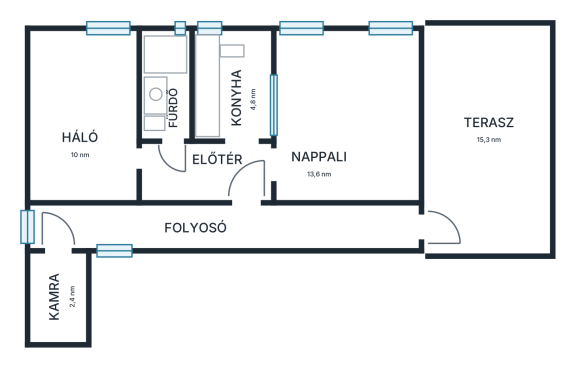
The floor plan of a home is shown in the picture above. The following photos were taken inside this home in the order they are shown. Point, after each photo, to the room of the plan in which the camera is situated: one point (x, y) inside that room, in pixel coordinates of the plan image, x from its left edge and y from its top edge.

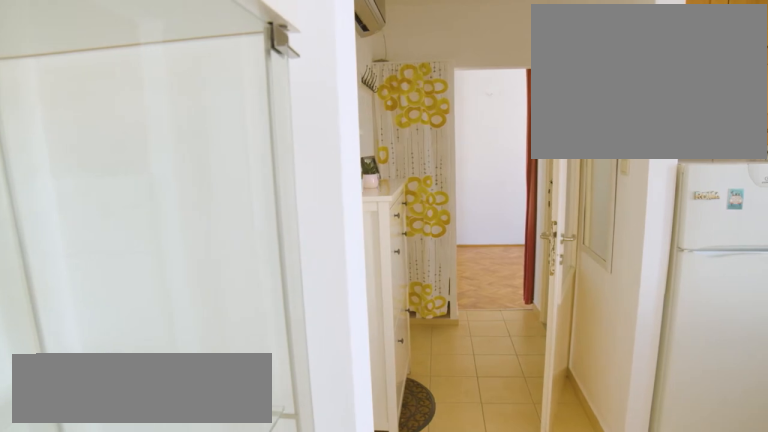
(212, 166)
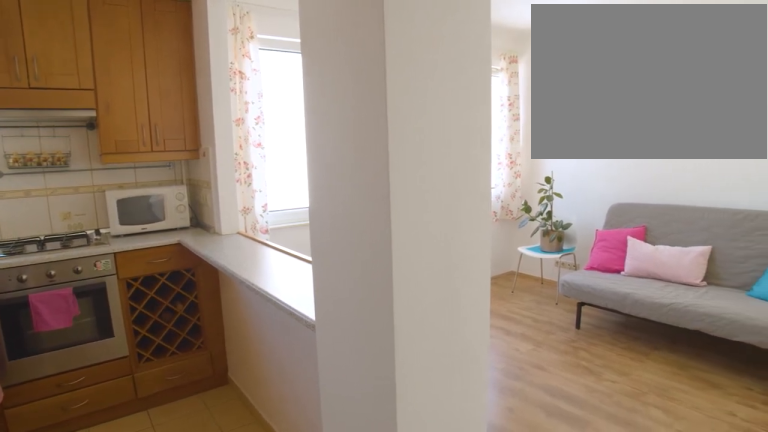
(345, 112)
